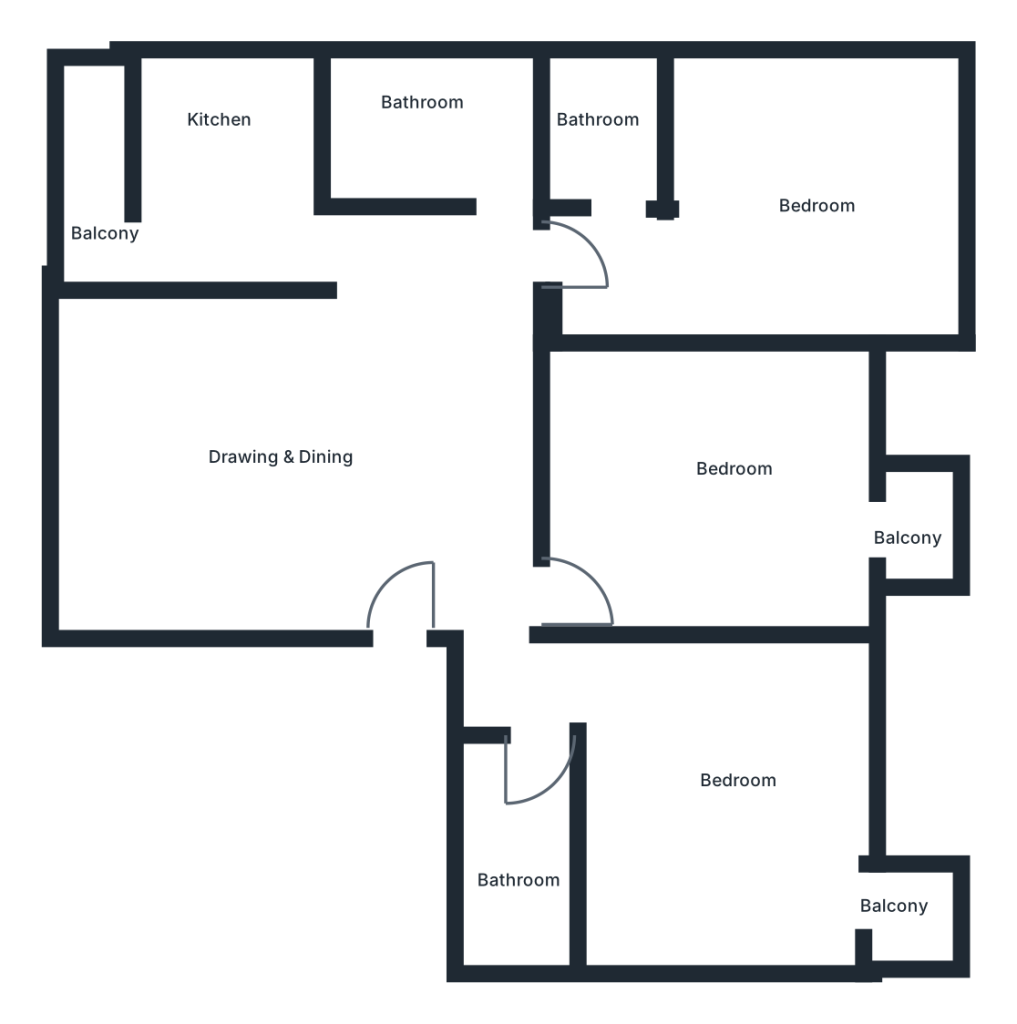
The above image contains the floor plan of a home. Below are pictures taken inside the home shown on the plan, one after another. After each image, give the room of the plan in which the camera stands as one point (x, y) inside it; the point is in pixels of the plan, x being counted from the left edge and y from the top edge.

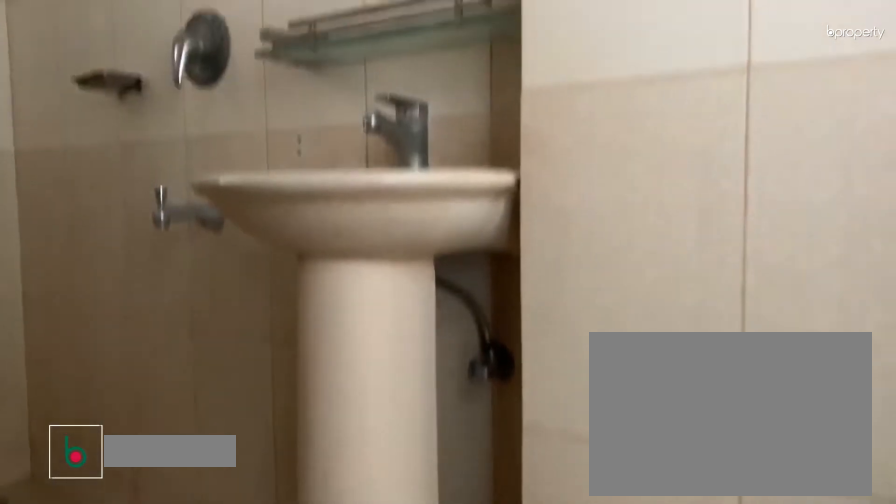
(521, 826)
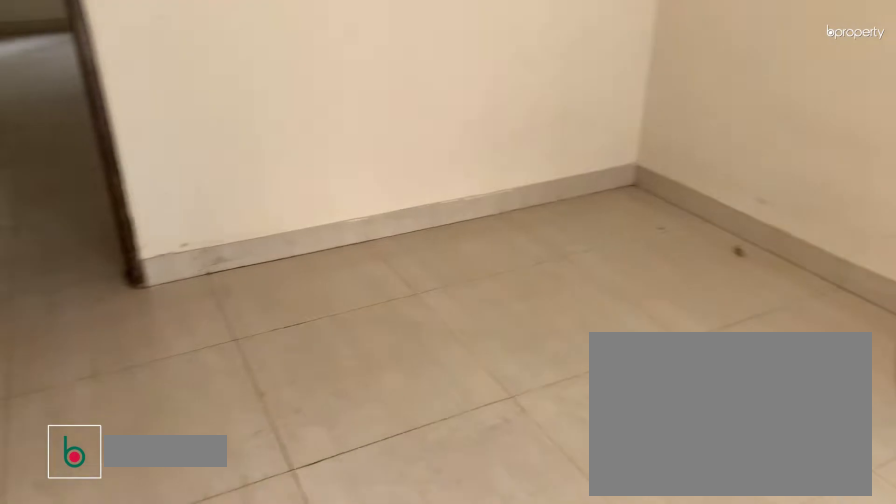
(755, 524)
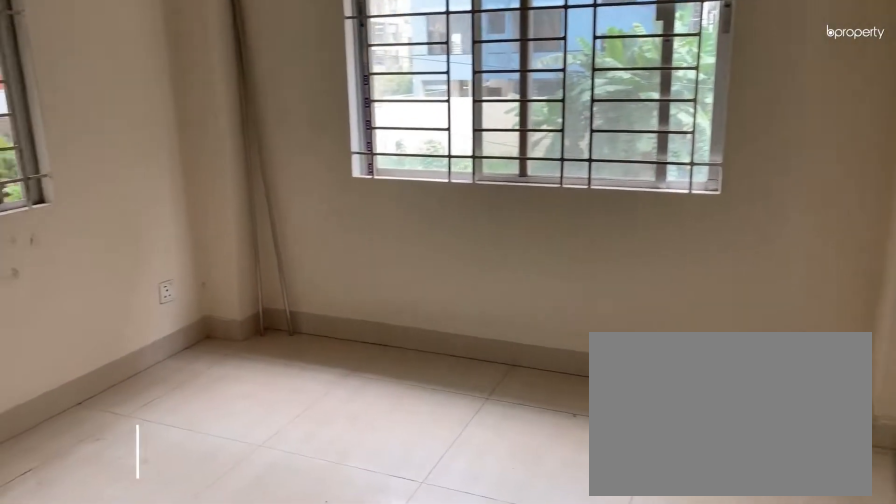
(788, 211)
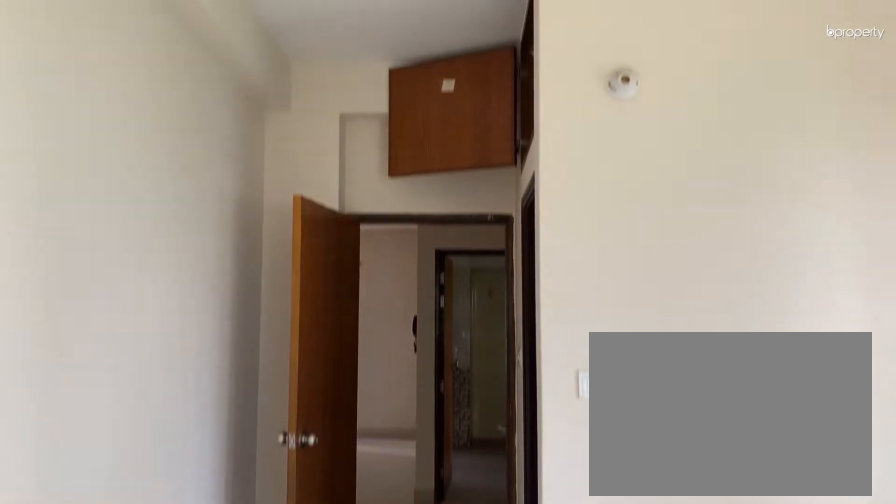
(788, 211)
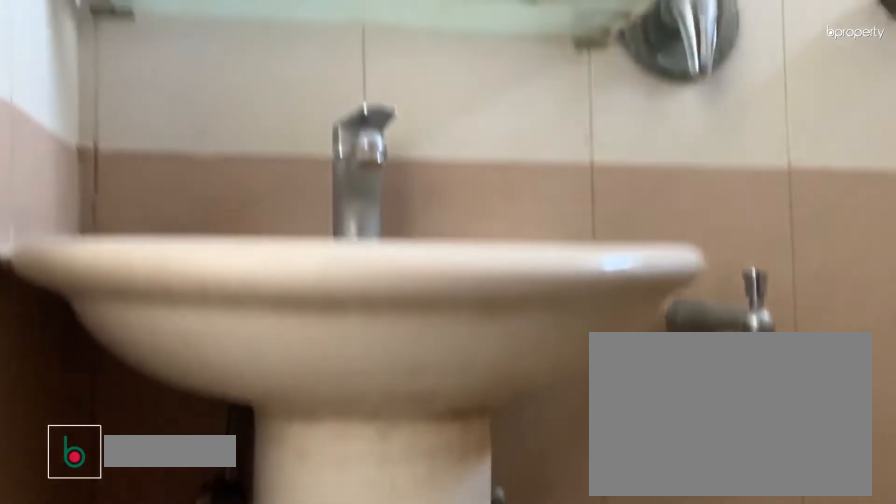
(614, 147)
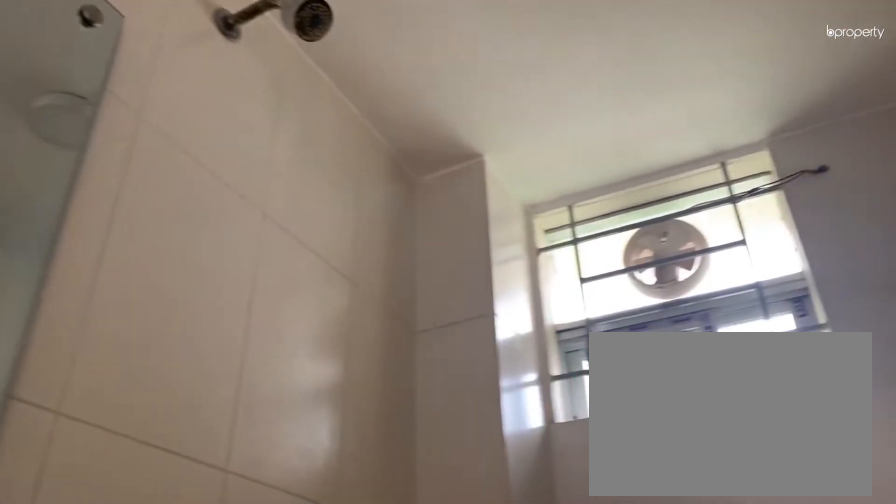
(614, 147)
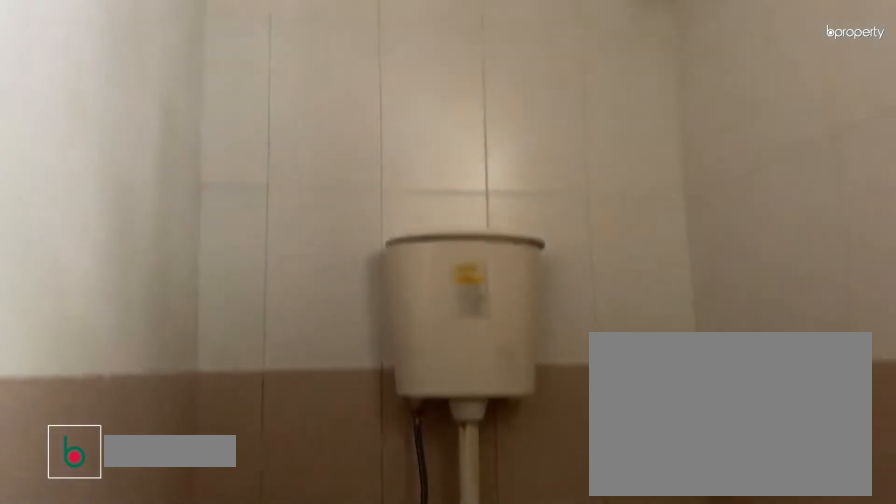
(465, 126)
